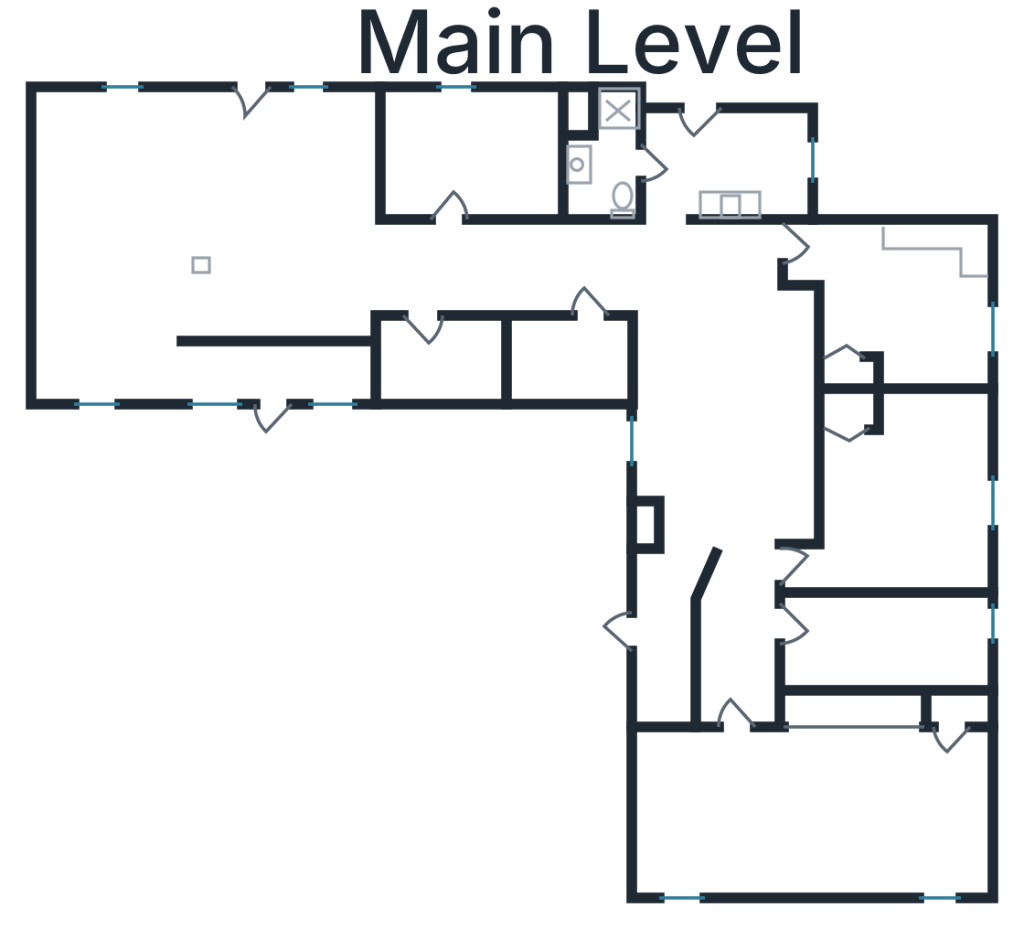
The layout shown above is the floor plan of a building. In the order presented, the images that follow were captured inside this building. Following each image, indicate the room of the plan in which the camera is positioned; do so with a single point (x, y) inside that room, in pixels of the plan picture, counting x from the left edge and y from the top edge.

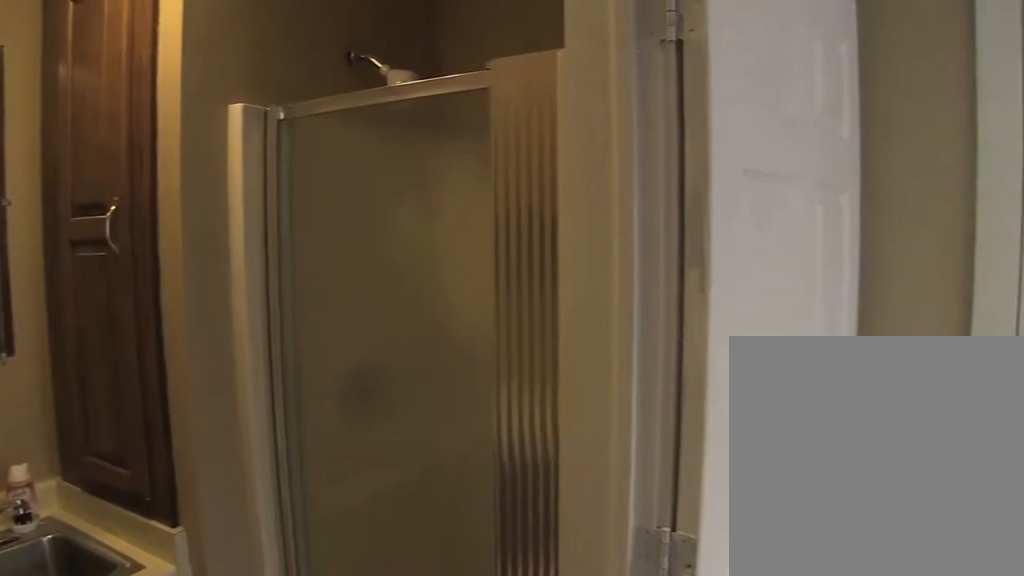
(602, 160)
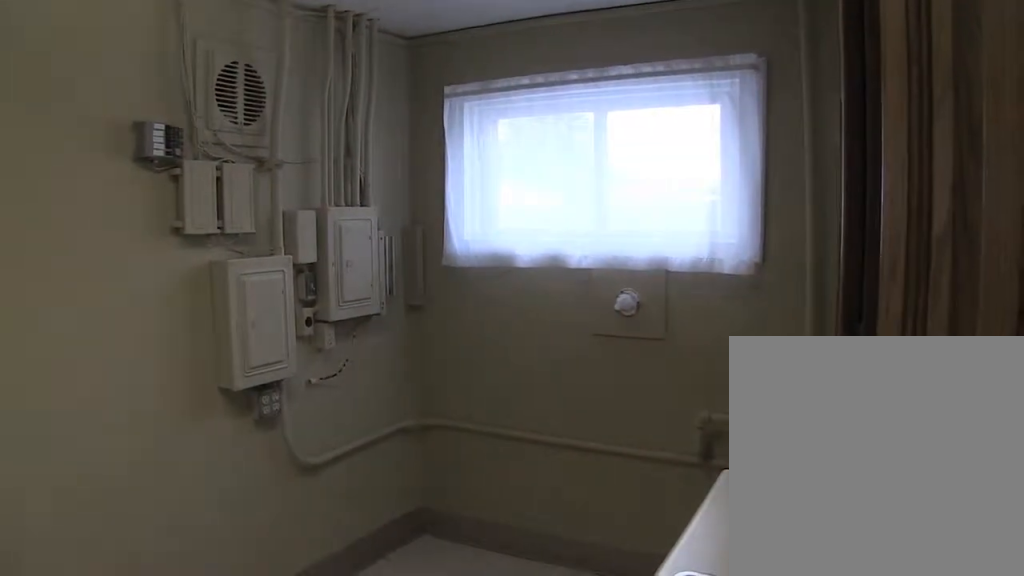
(725, 163)
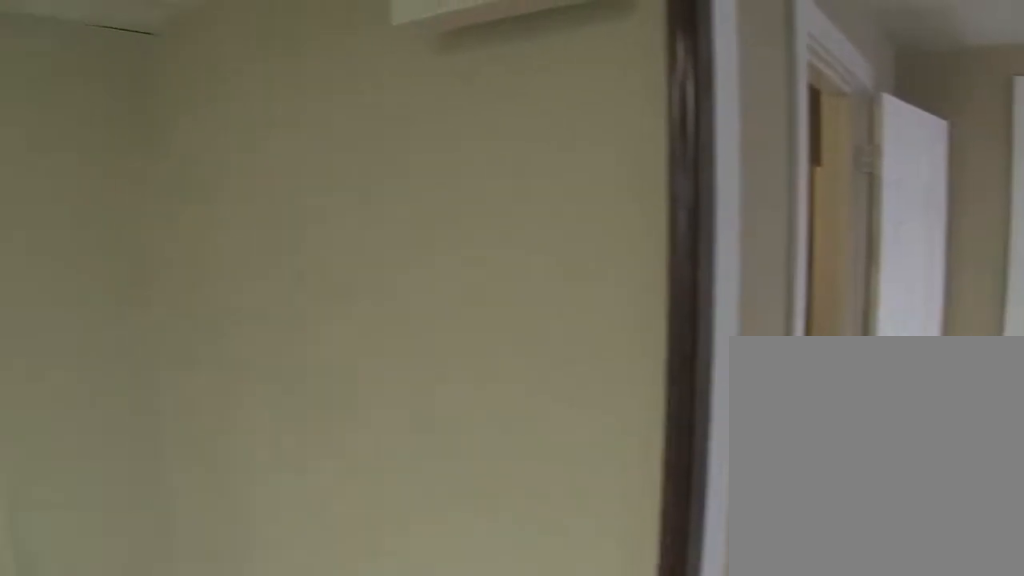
(505, 266)
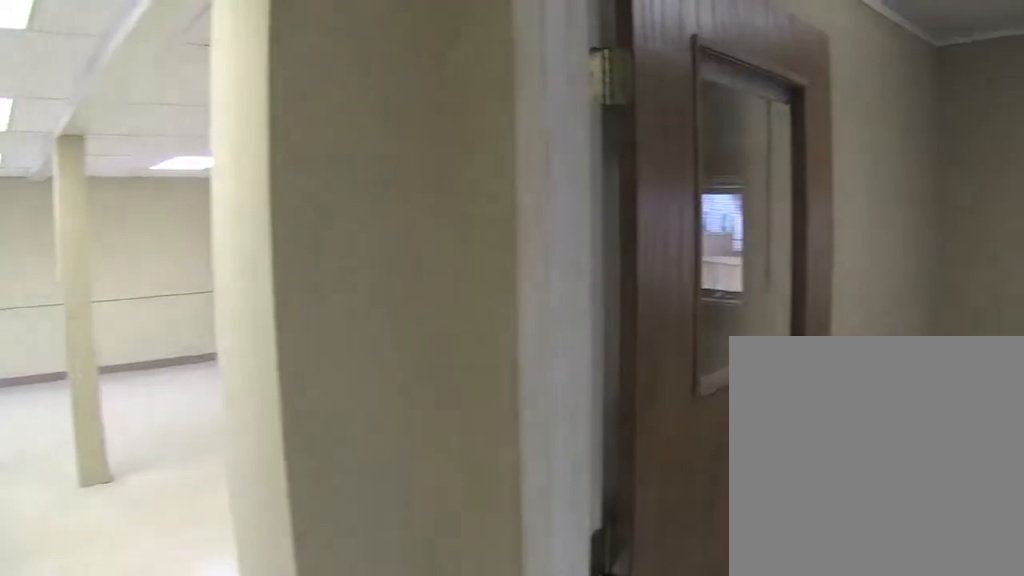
(505, 266)
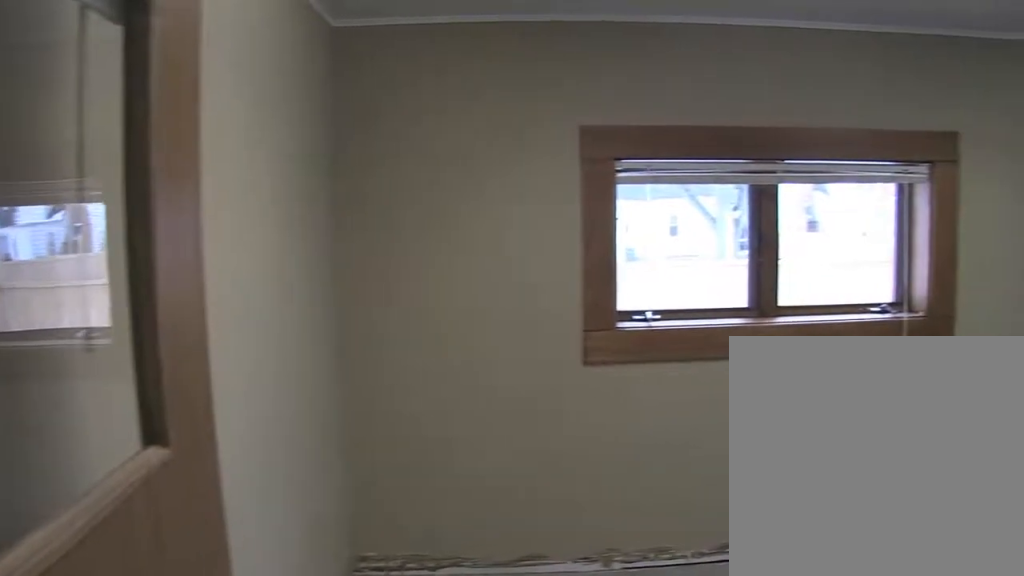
(472, 153)
